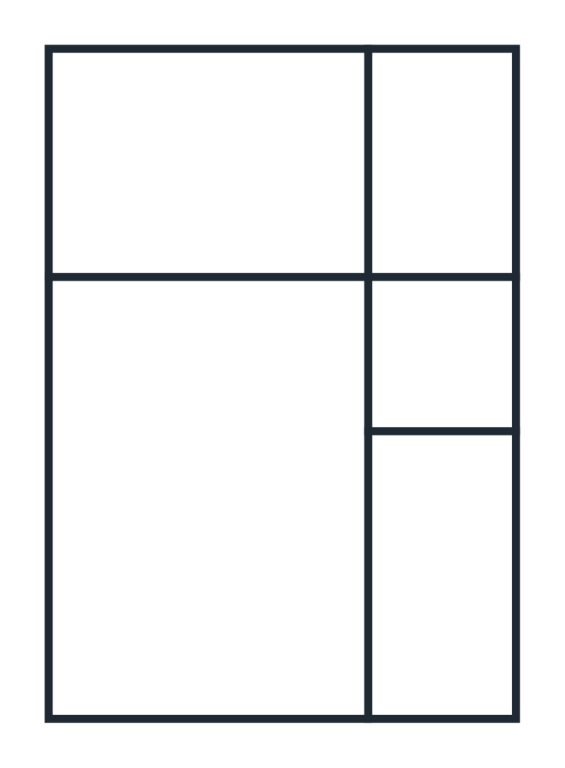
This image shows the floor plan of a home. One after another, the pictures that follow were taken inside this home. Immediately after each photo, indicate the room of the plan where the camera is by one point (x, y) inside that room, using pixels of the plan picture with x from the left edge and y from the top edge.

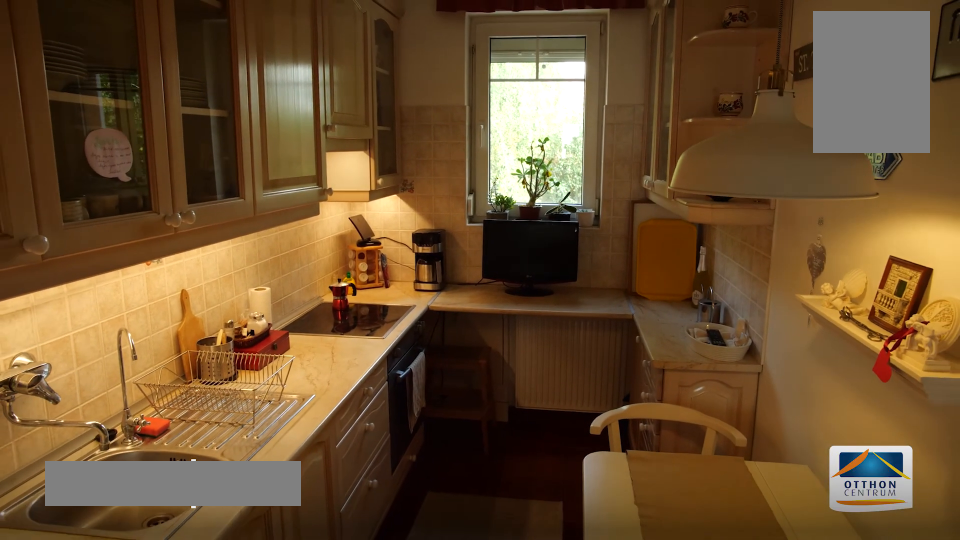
(435, 569)
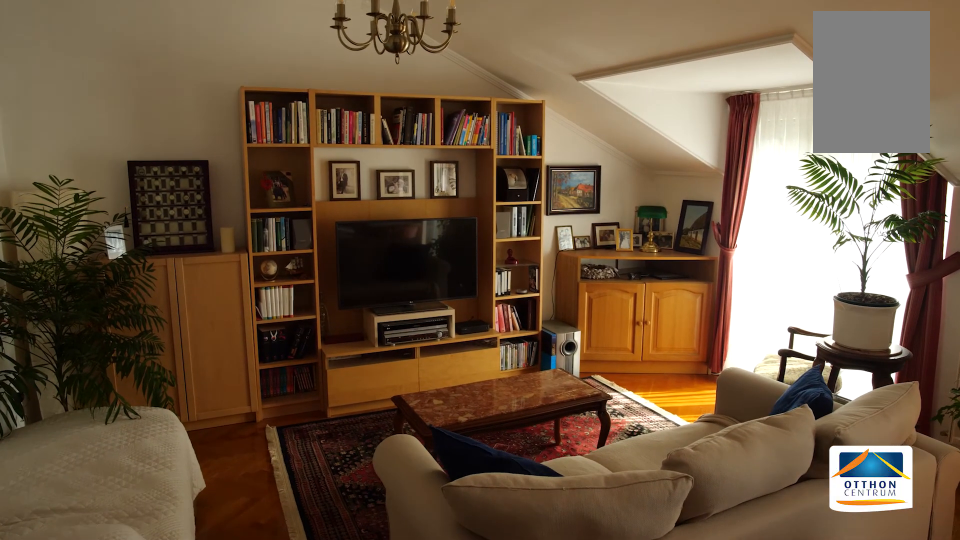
(219, 498)
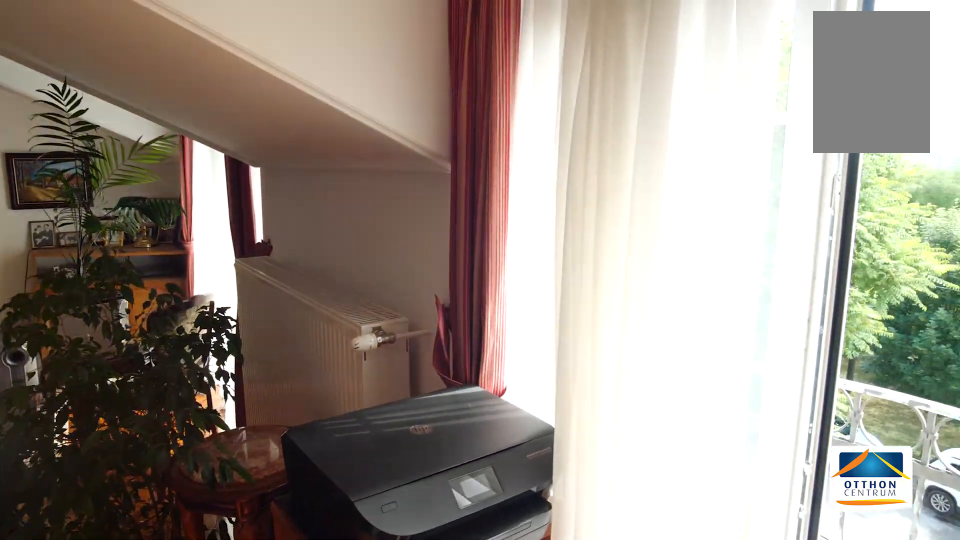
(219, 500)
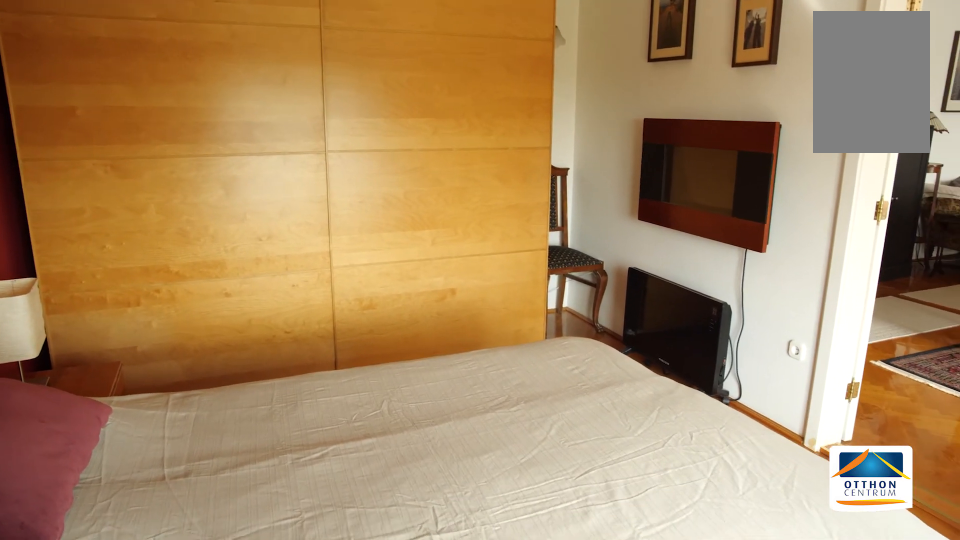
(219, 171)
